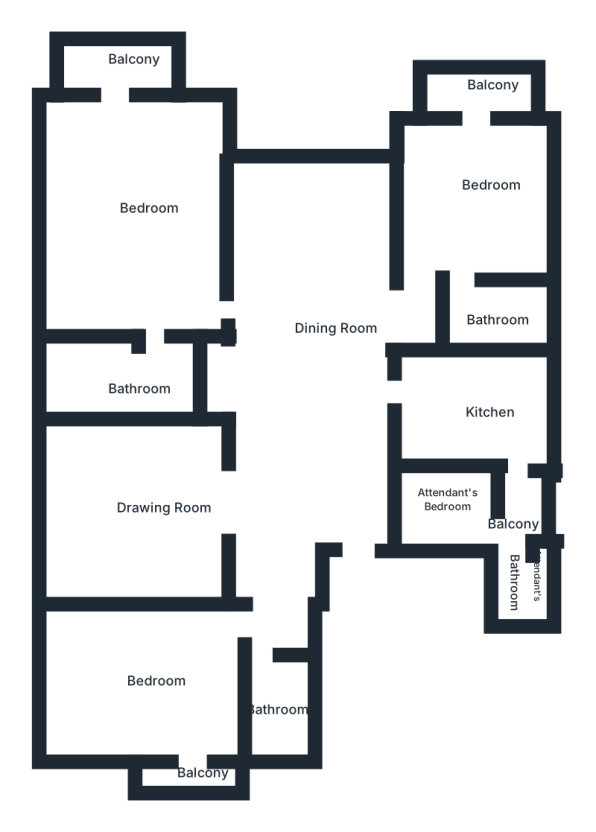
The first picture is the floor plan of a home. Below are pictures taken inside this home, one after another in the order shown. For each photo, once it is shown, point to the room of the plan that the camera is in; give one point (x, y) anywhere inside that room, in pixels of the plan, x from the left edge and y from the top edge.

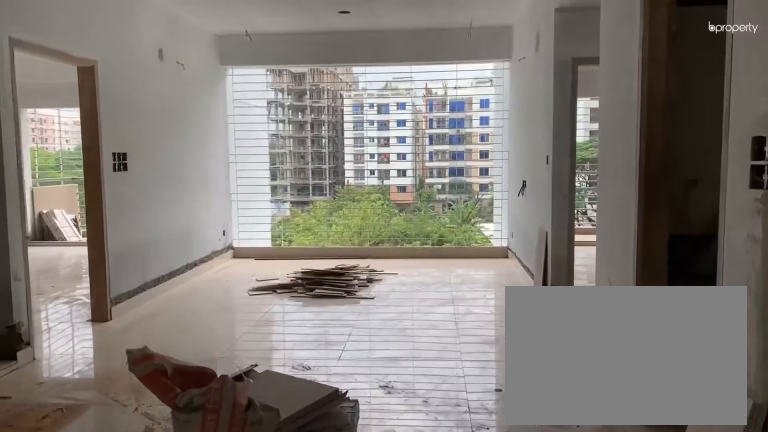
(319, 354)
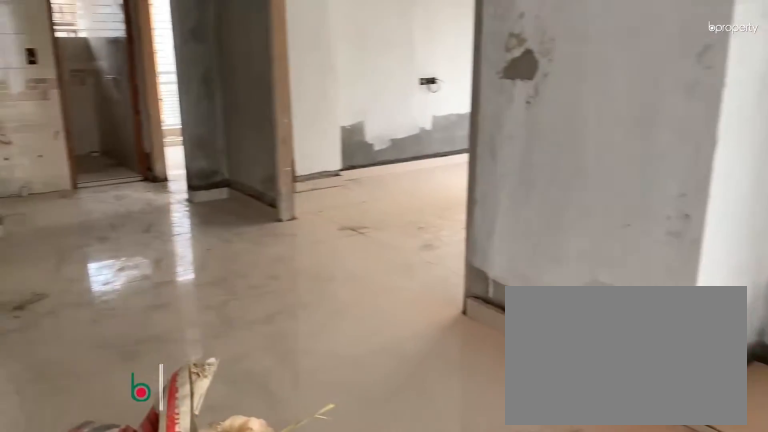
(319, 365)
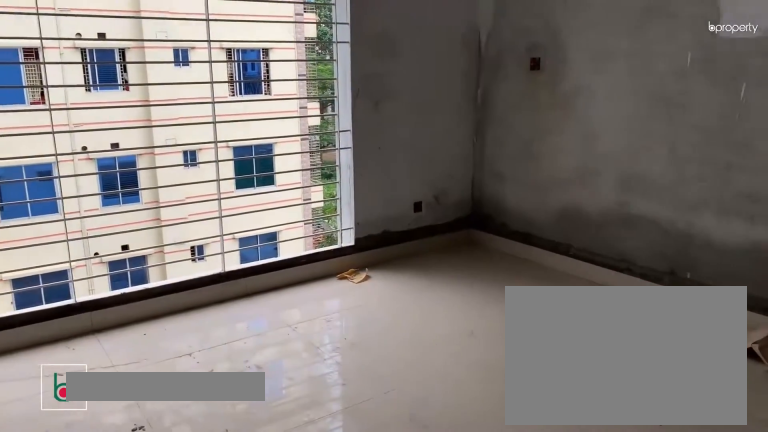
(131, 505)
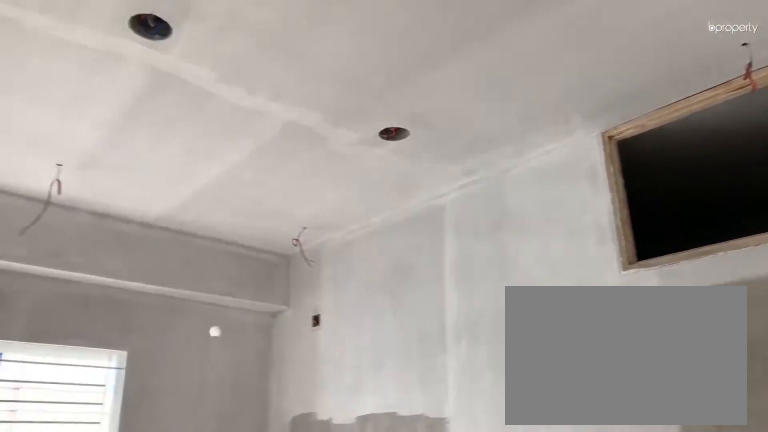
(144, 506)
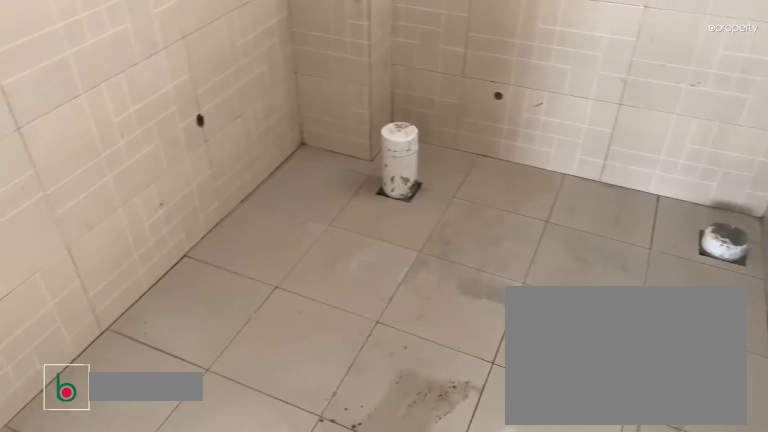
(264, 703)
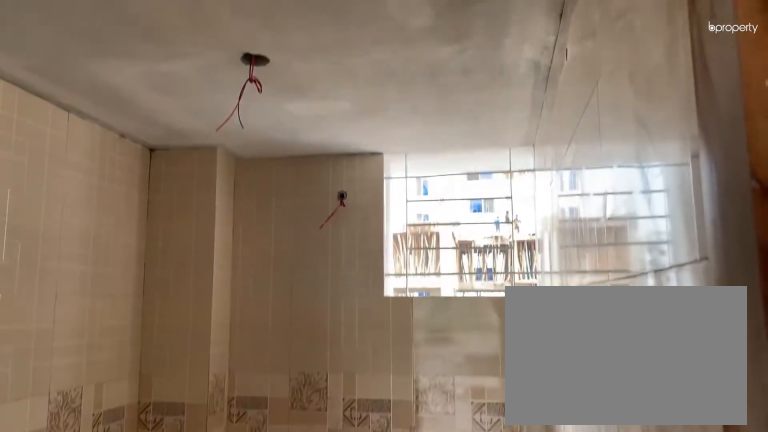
(264, 703)
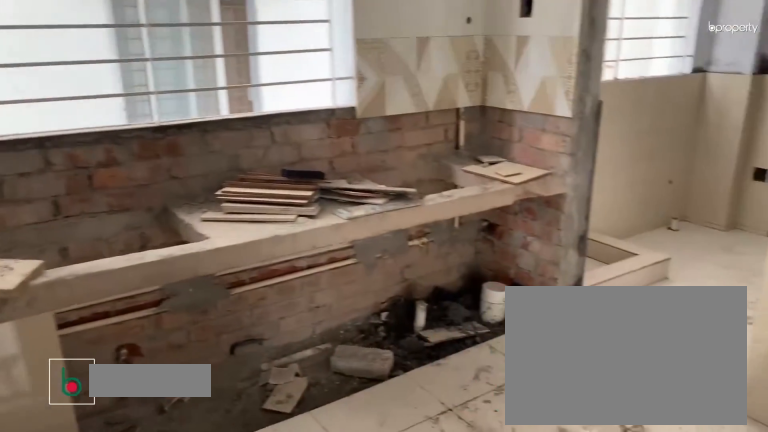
(479, 398)
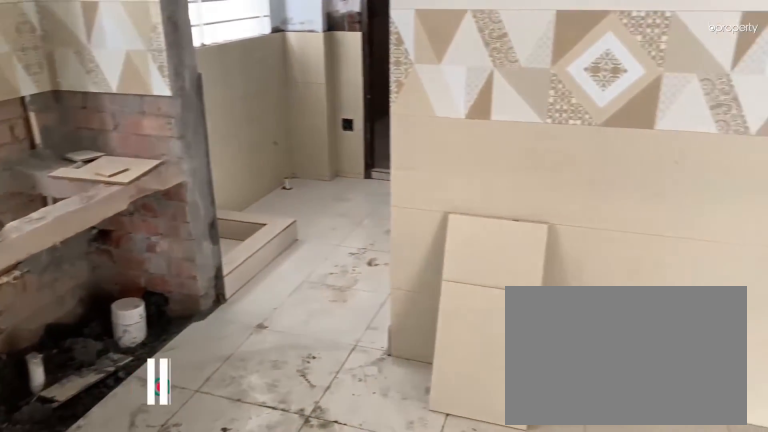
(479, 398)
